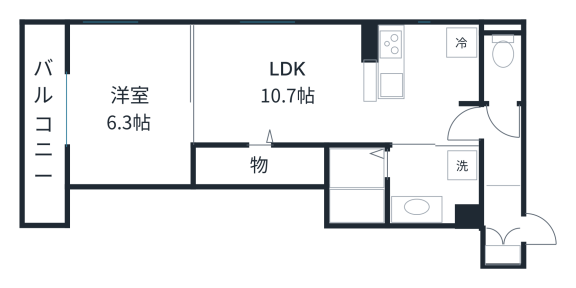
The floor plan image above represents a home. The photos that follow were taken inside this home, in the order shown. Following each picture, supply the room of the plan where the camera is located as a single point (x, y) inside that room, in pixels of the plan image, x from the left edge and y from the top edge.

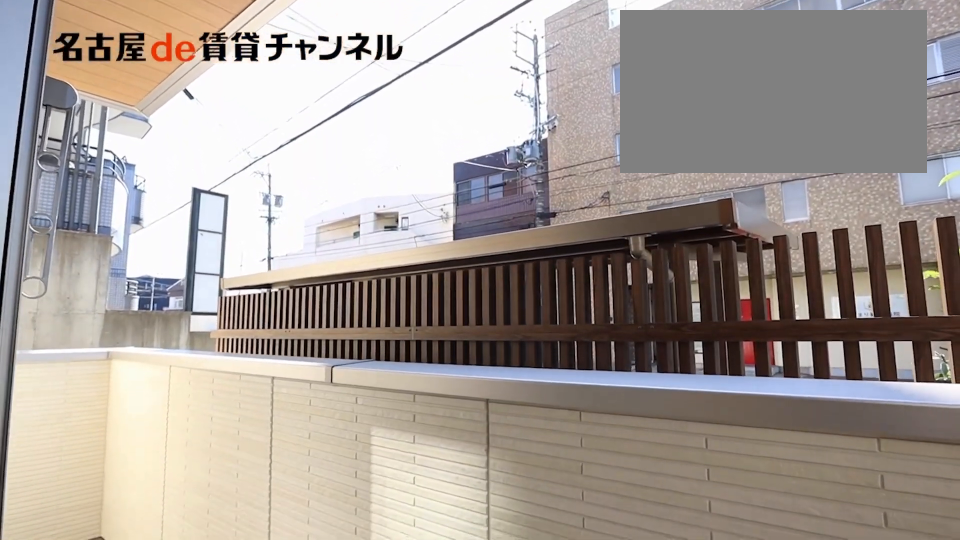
(44, 123)
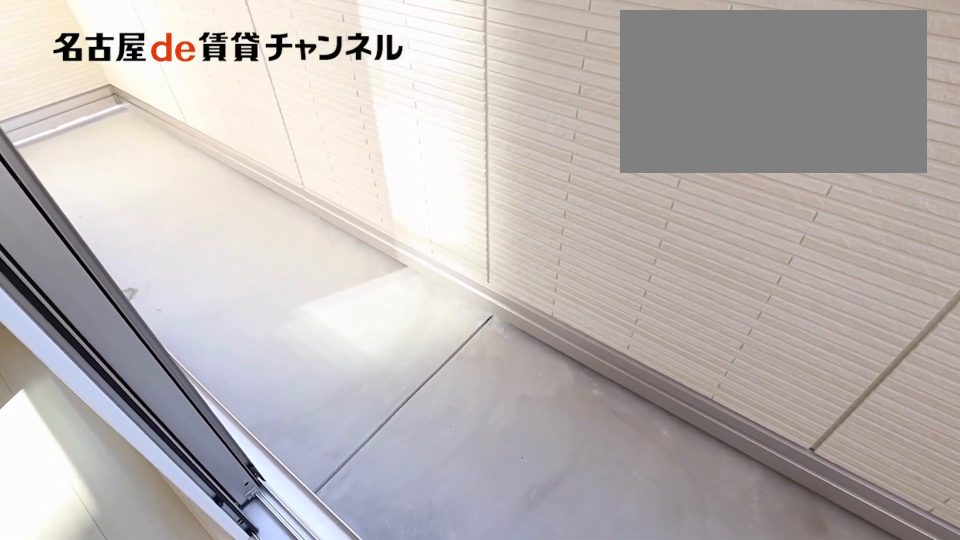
(44, 123)
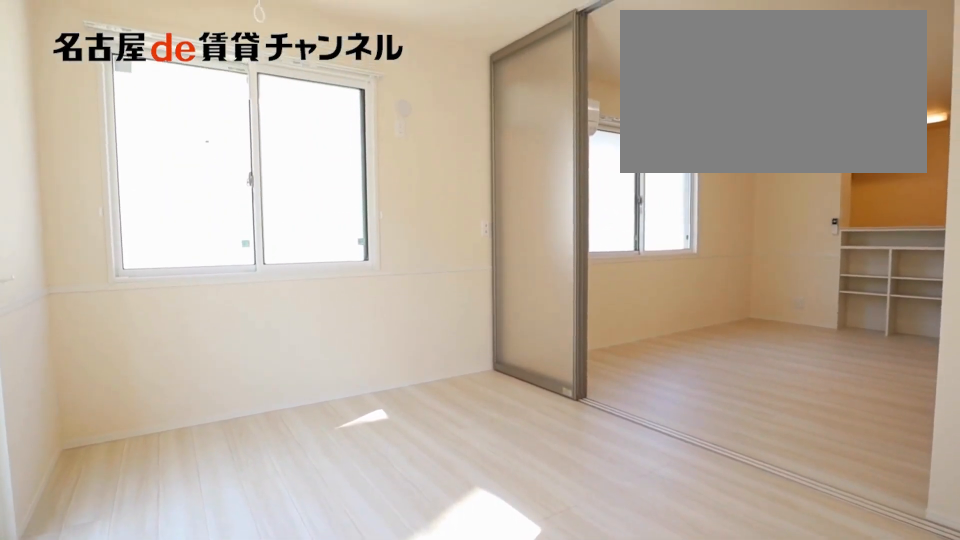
(131, 105)
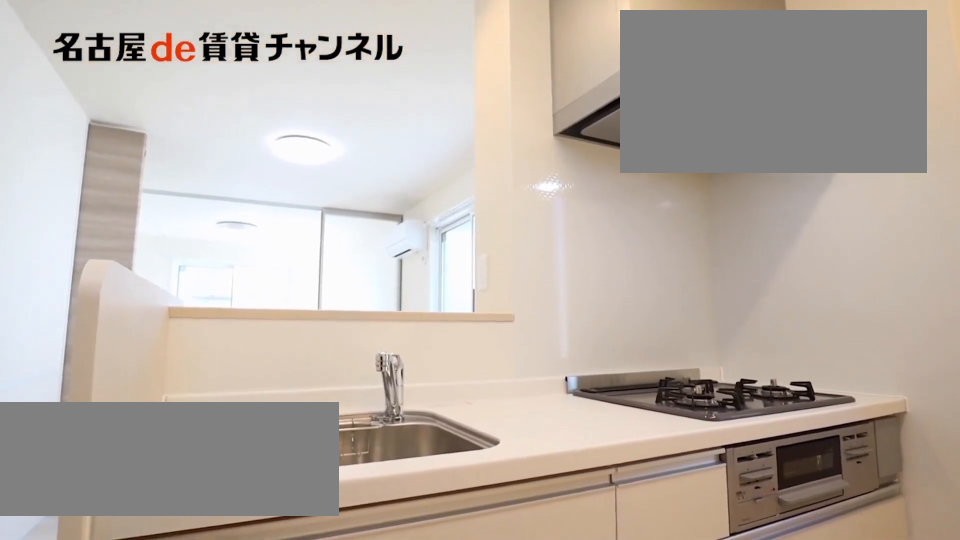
(421, 62)
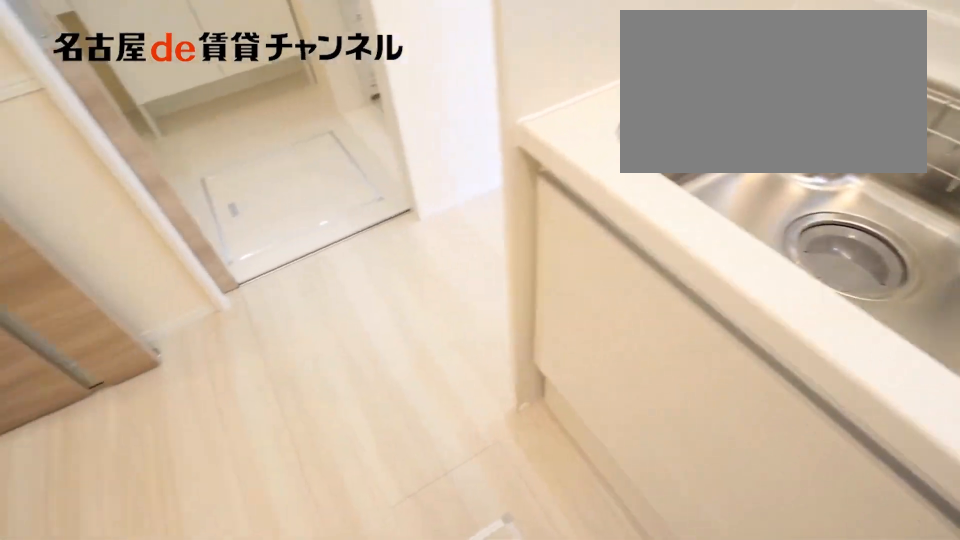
(421, 62)
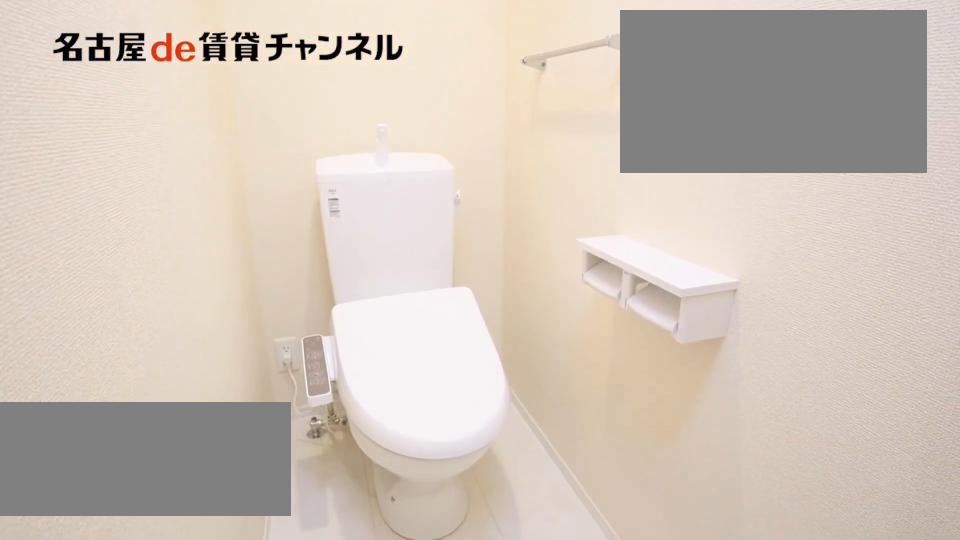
(502, 67)
